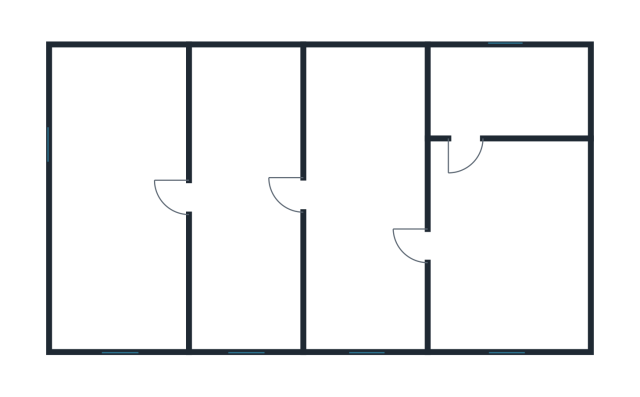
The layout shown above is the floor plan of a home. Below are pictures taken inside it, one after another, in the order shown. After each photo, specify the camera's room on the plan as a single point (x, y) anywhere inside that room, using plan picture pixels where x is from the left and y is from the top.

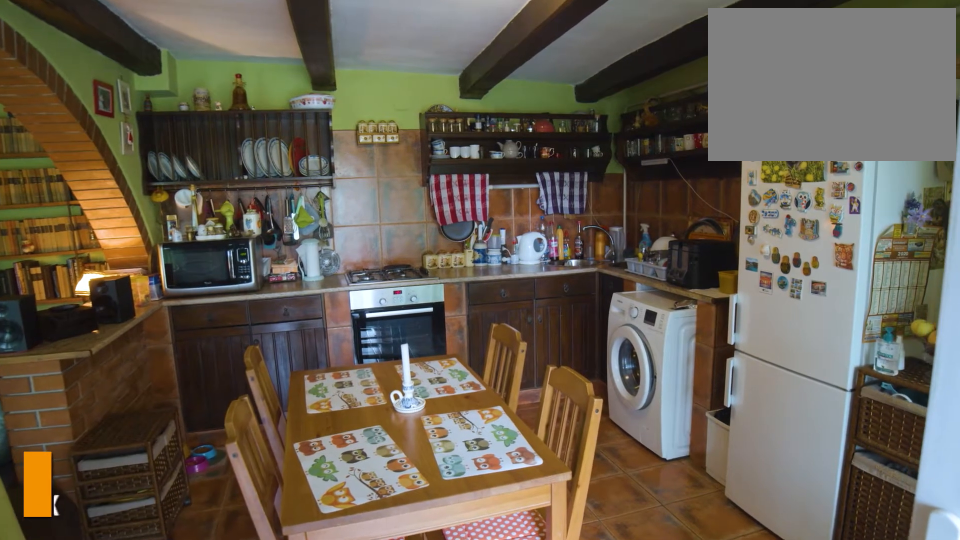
(363, 195)
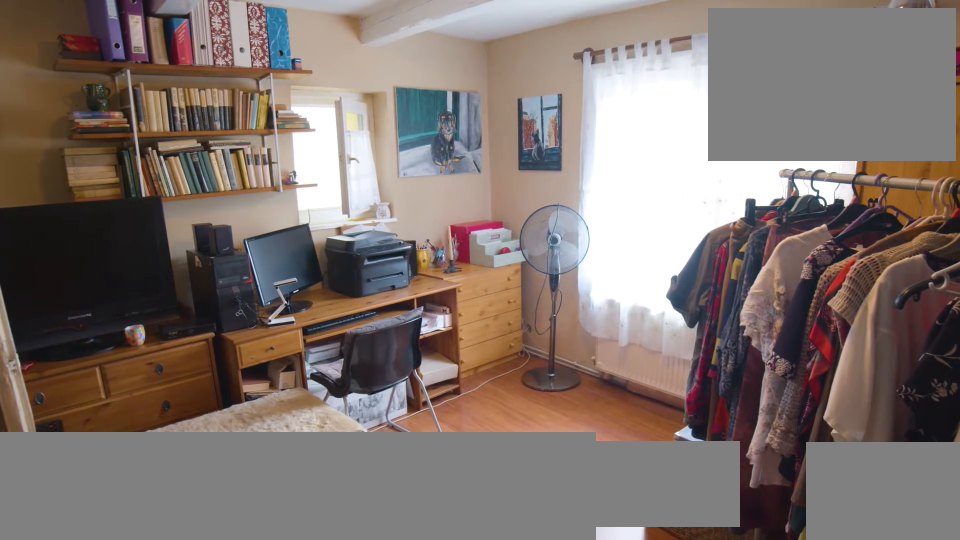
(122, 195)
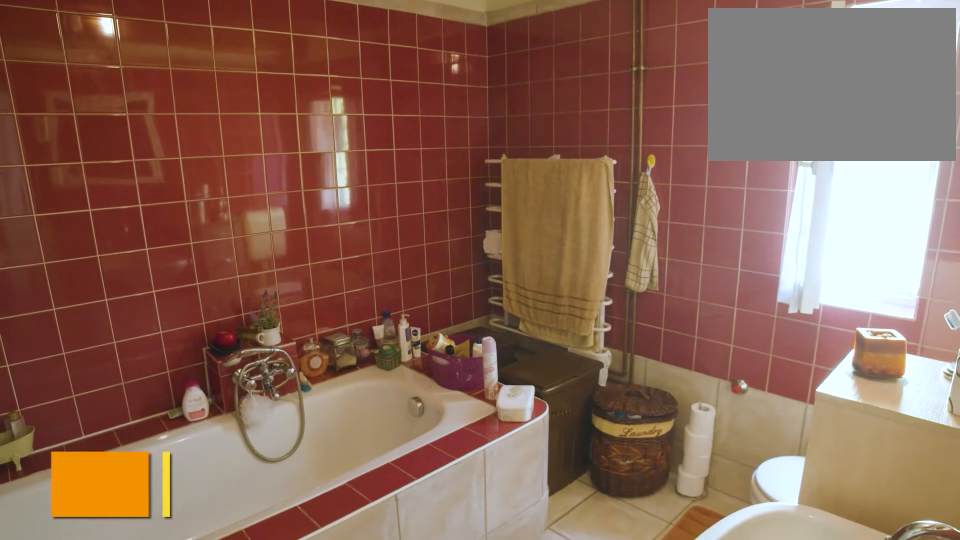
(511, 243)
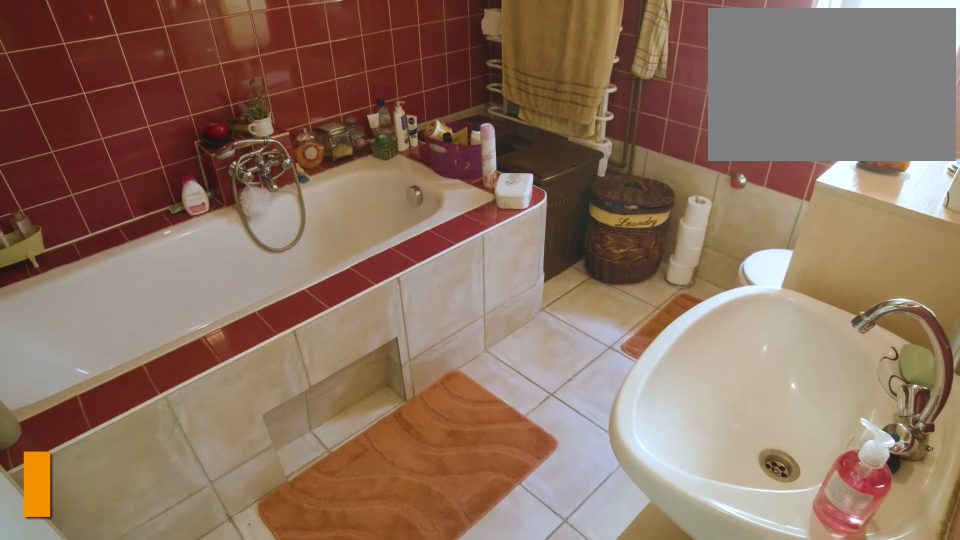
(511, 243)
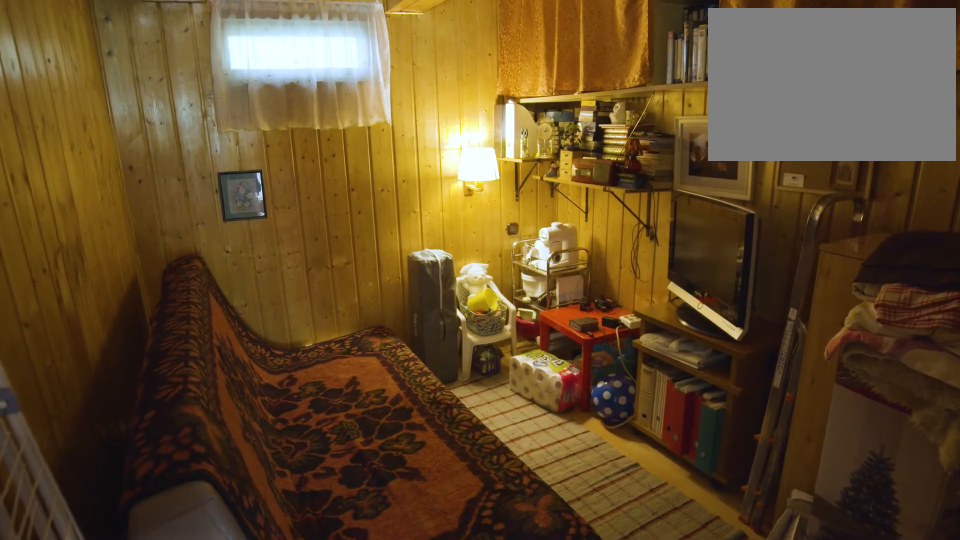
(511, 90)
